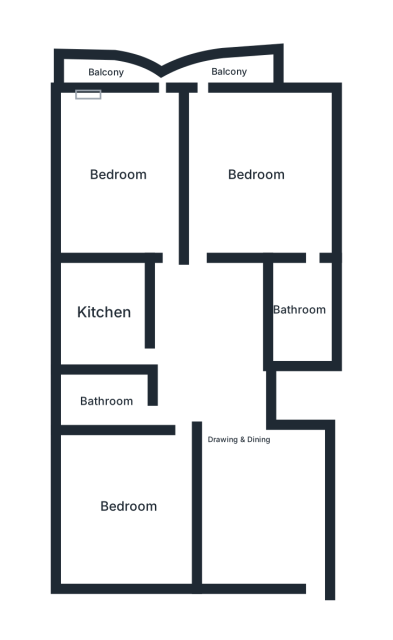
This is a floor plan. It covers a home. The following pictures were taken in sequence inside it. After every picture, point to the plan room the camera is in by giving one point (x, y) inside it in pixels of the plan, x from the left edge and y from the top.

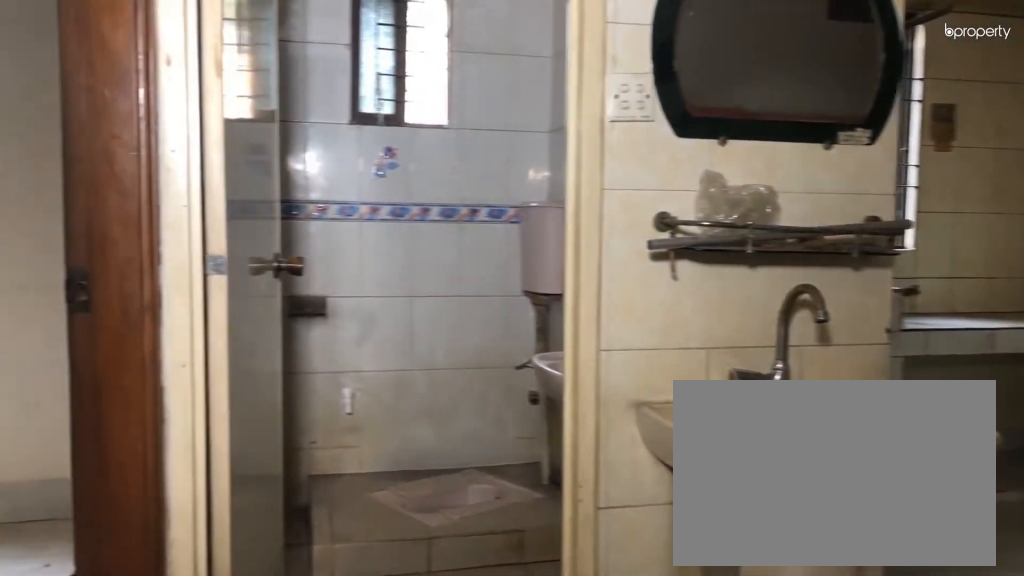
(241, 439)
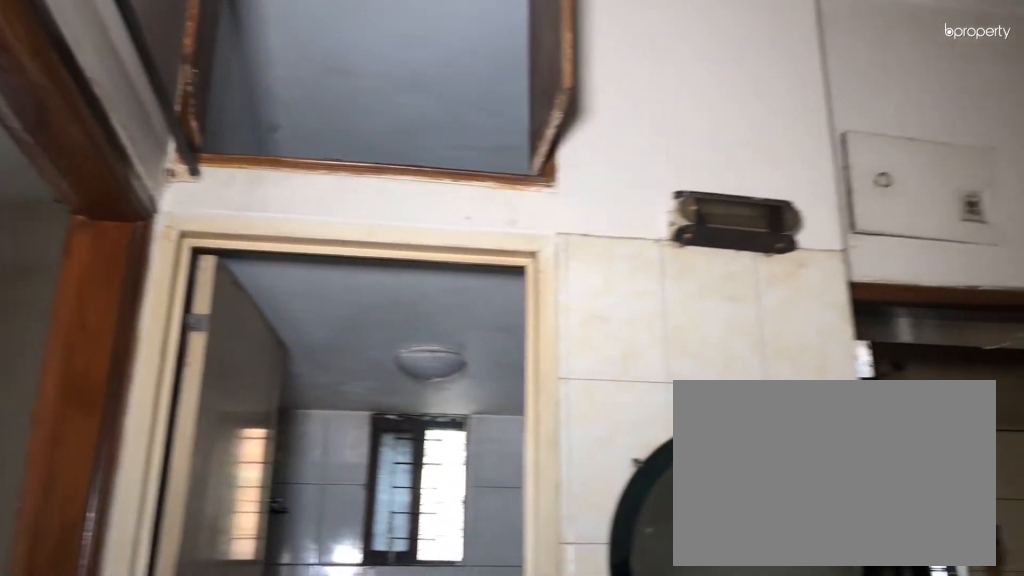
(241, 439)
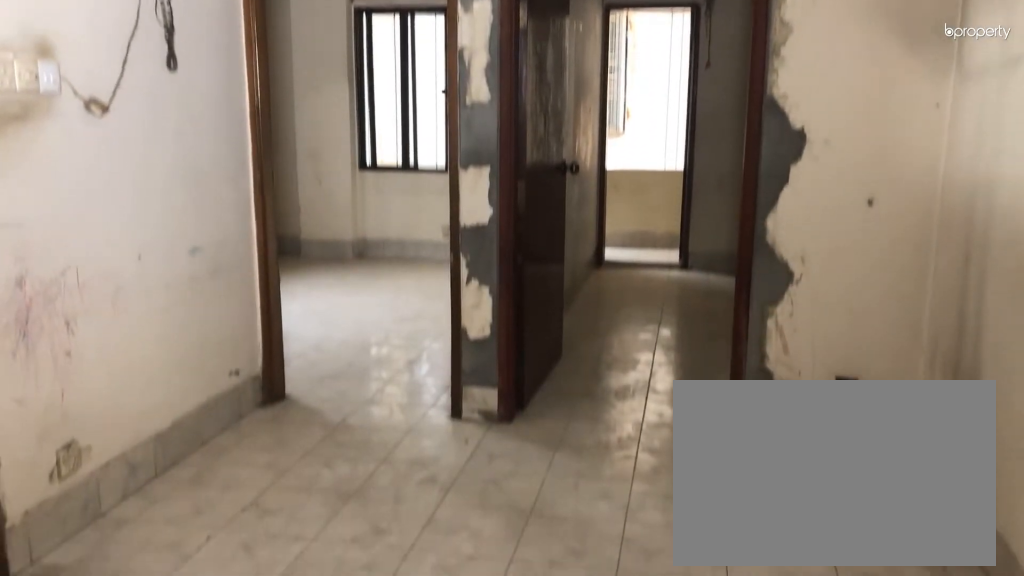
(241, 439)
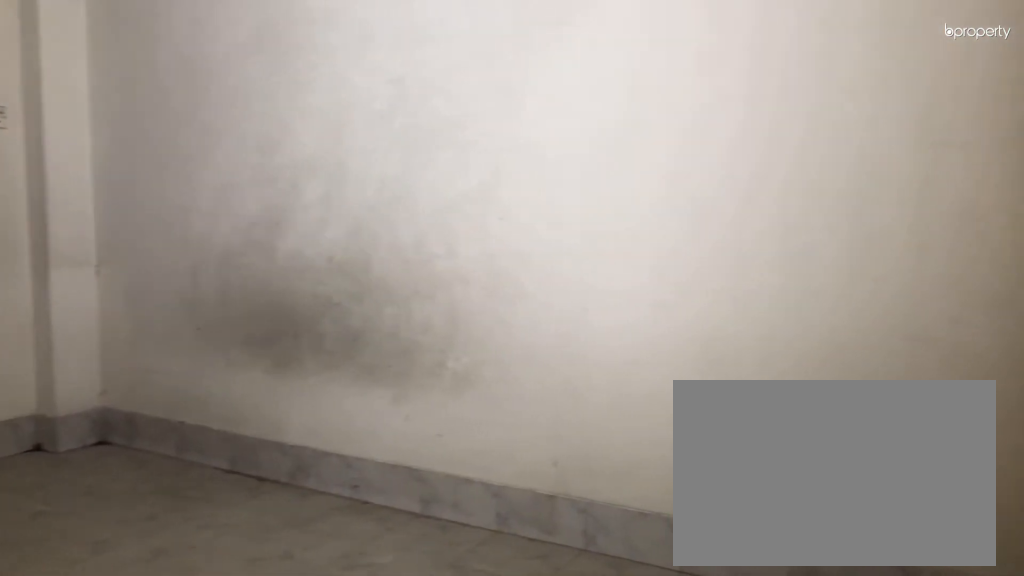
(259, 172)
